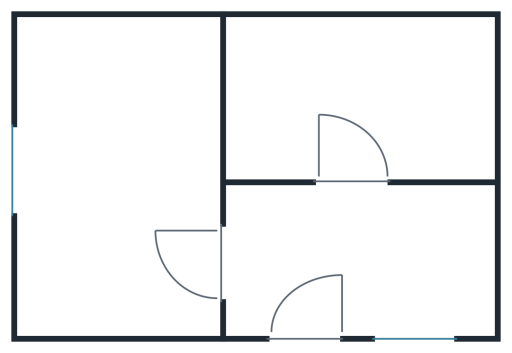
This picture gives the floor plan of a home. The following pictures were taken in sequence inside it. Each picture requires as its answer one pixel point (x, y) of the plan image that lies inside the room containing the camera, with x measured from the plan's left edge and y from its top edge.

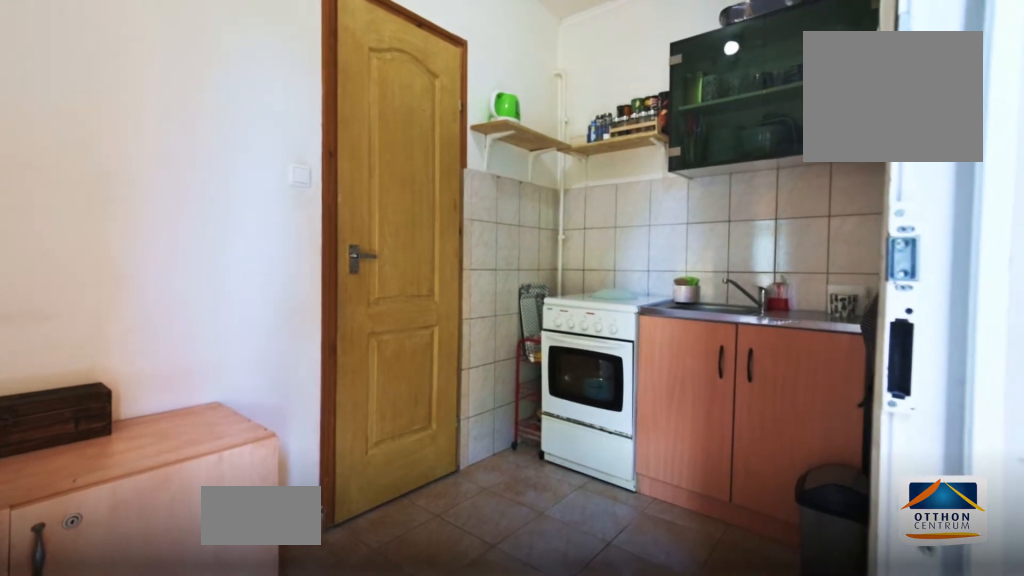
(359, 263)
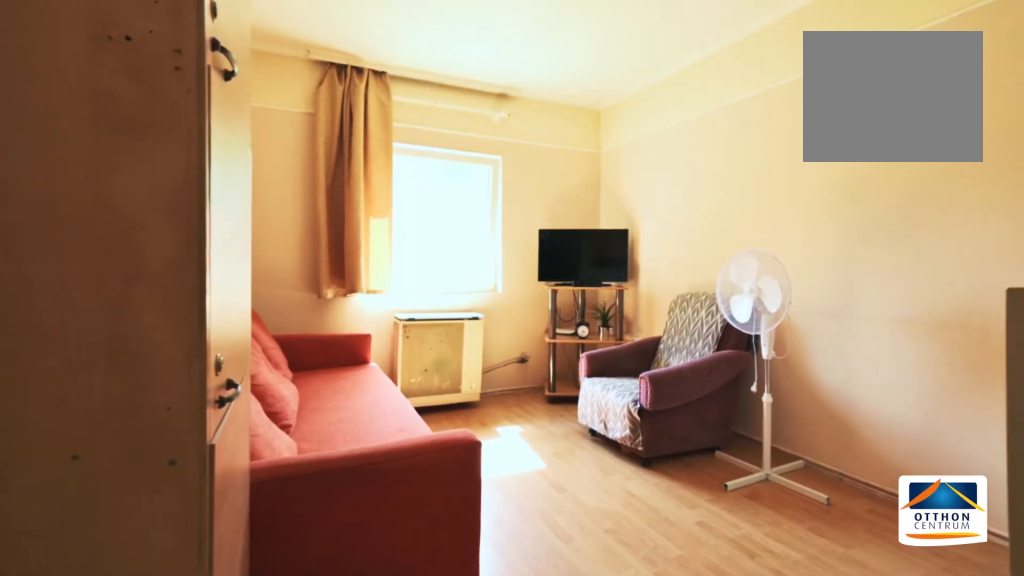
(115, 210)
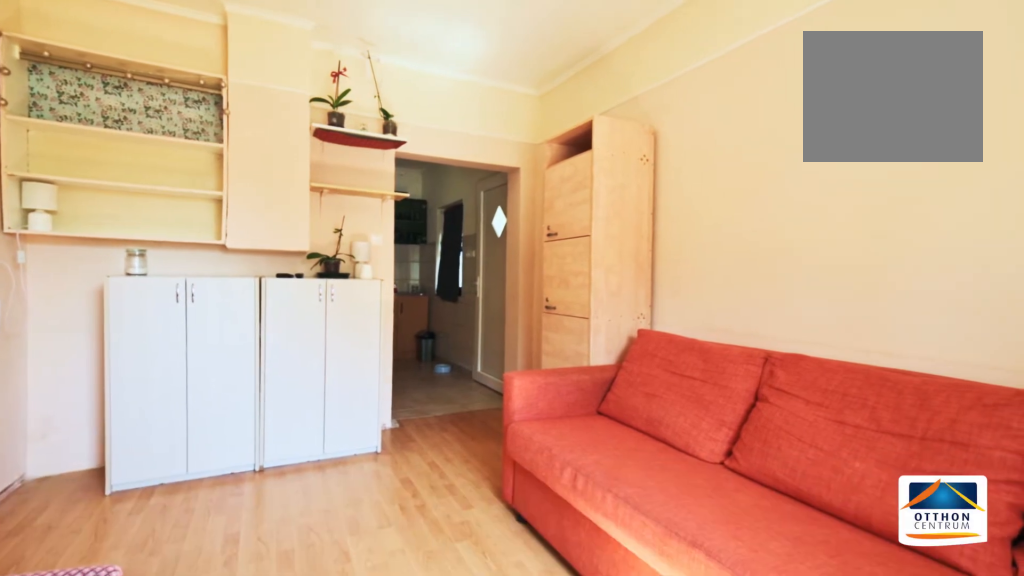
(115, 211)
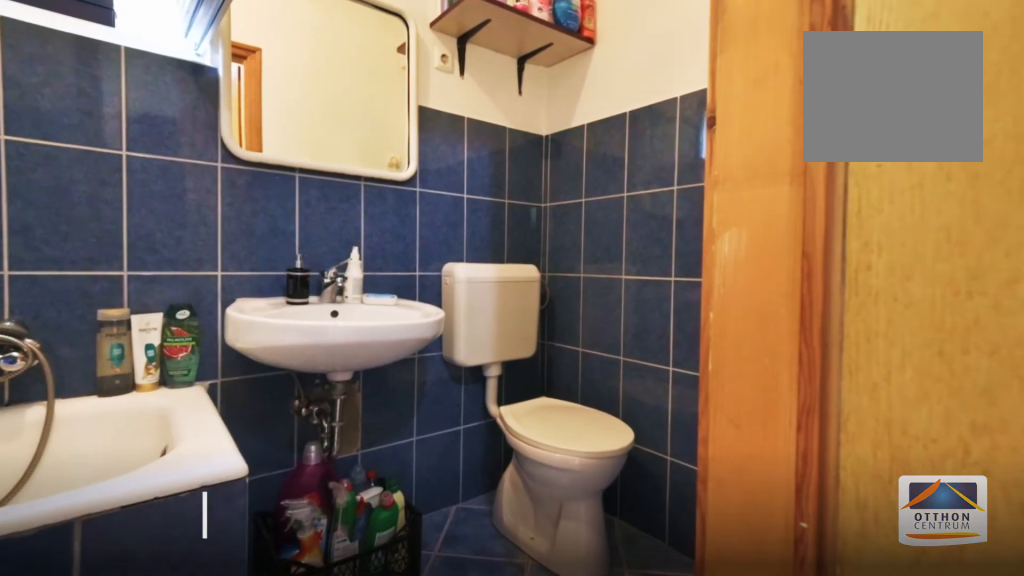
(392, 84)
